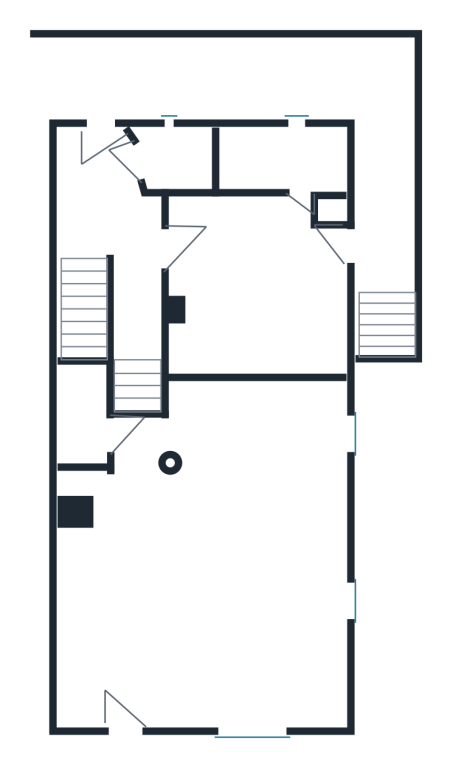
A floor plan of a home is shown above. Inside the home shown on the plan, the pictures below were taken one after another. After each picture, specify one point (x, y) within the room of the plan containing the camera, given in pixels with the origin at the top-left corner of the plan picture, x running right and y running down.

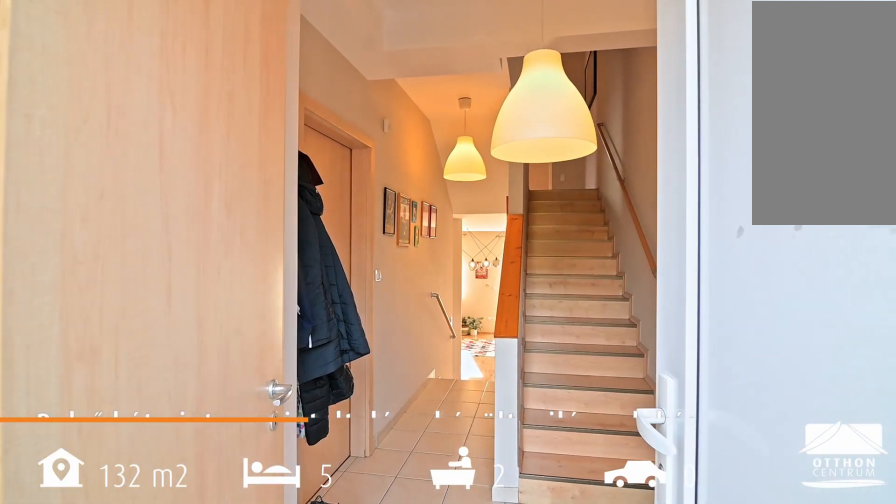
(102, 187)
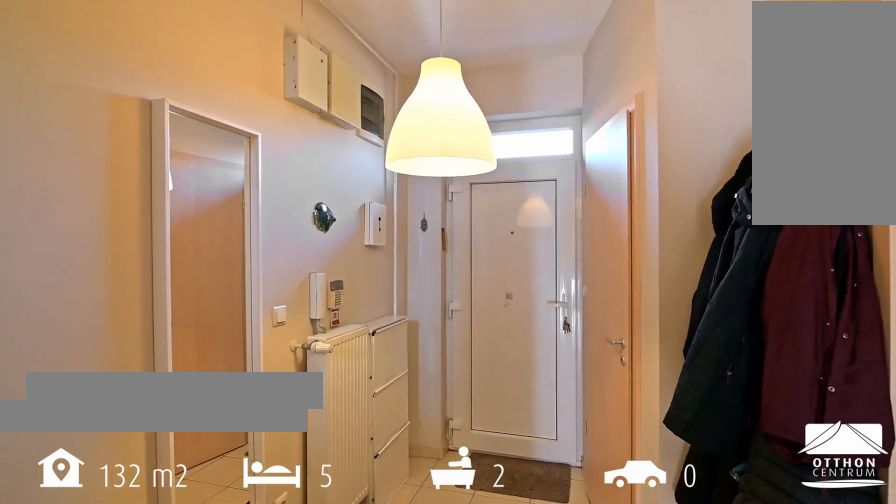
(103, 187)
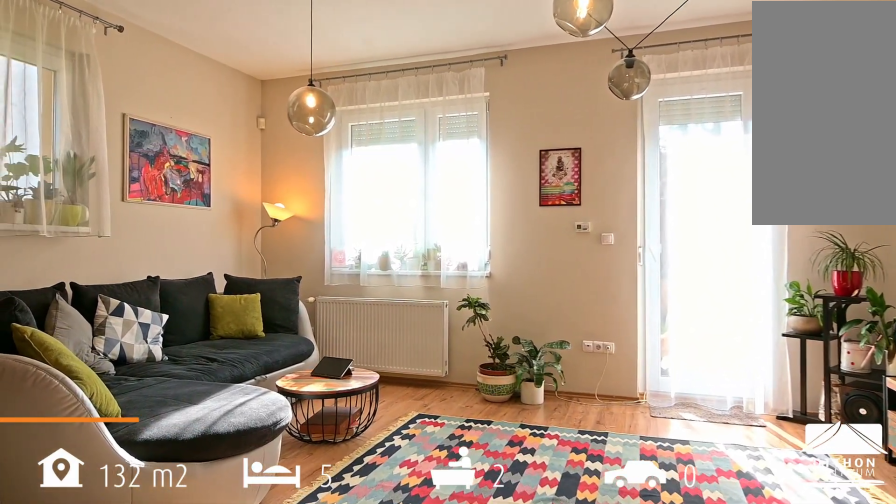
(213, 556)
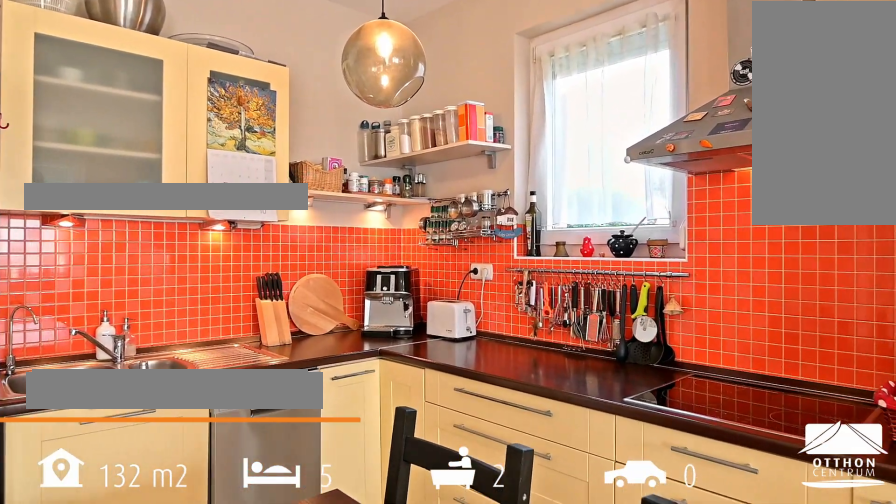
(246, 446)
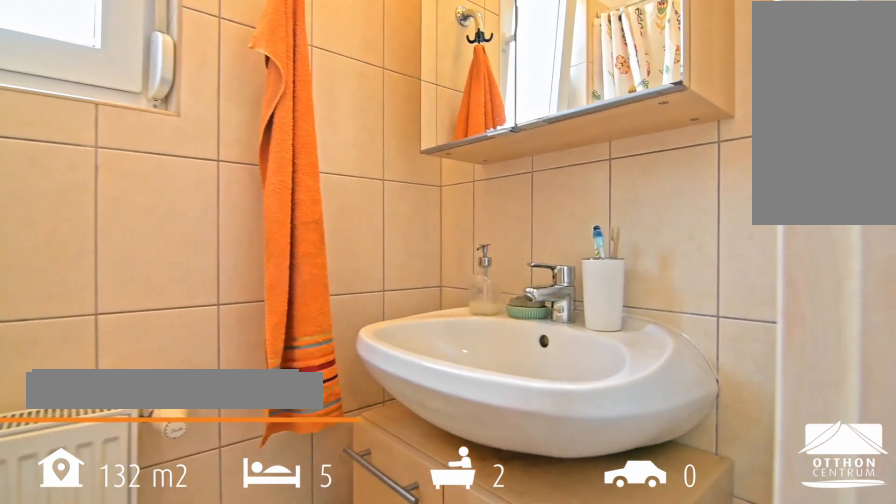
(284, 160)
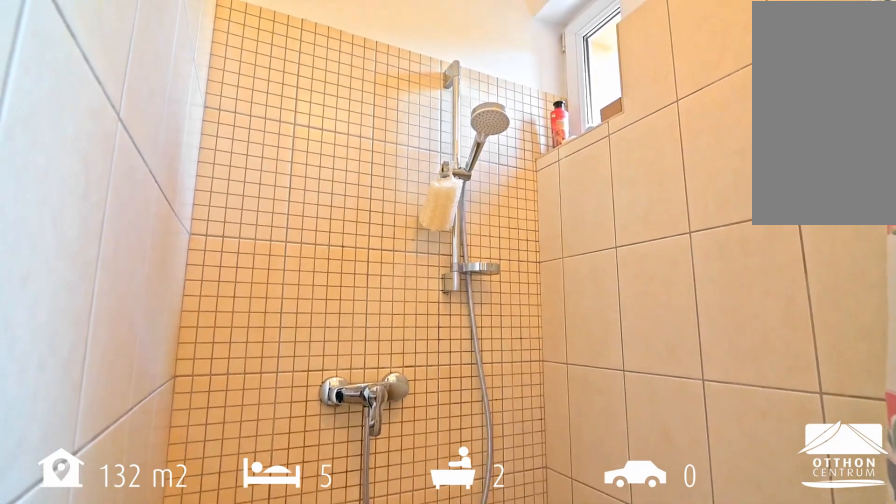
(284, 160)
